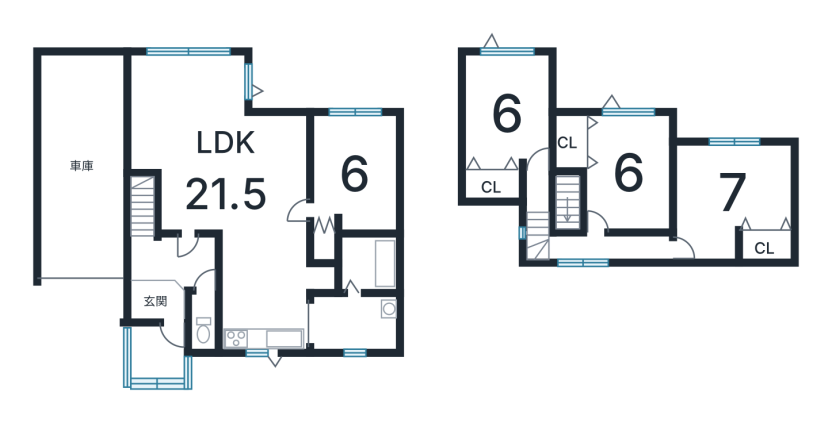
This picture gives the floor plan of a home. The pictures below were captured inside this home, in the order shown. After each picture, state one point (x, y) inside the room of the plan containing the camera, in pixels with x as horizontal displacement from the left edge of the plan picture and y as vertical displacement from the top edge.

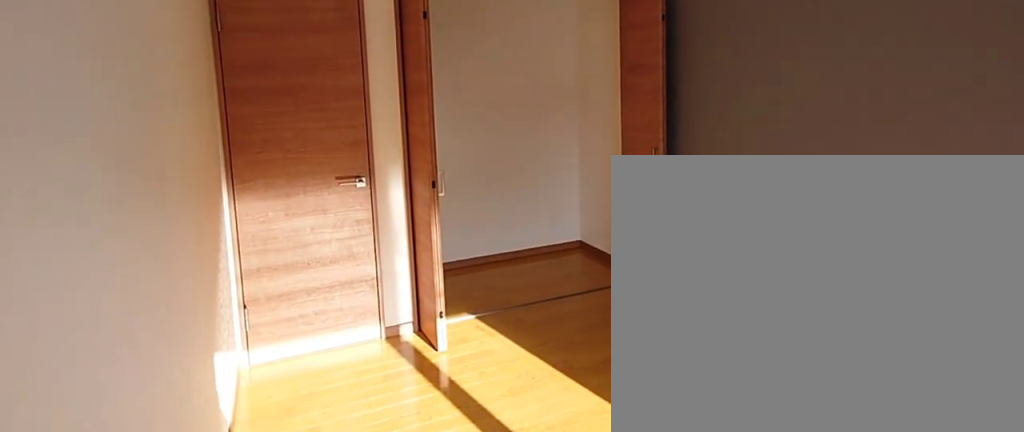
(513, 113)
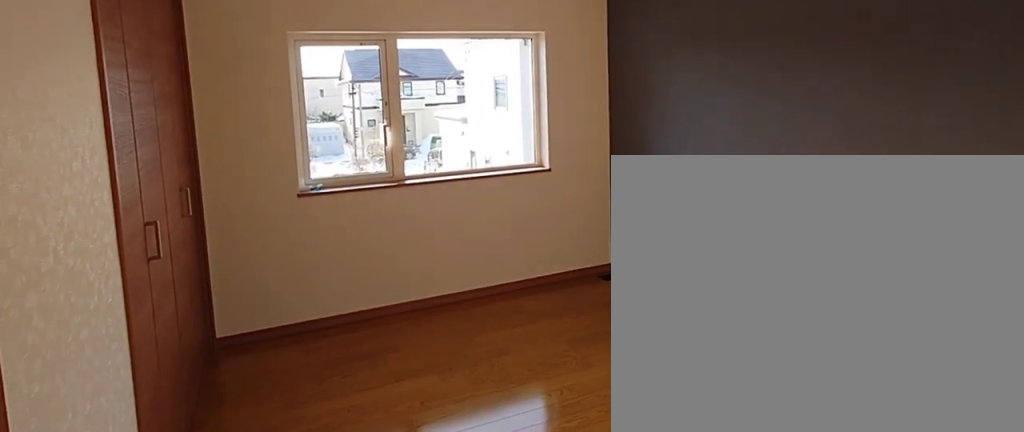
(631, 169)
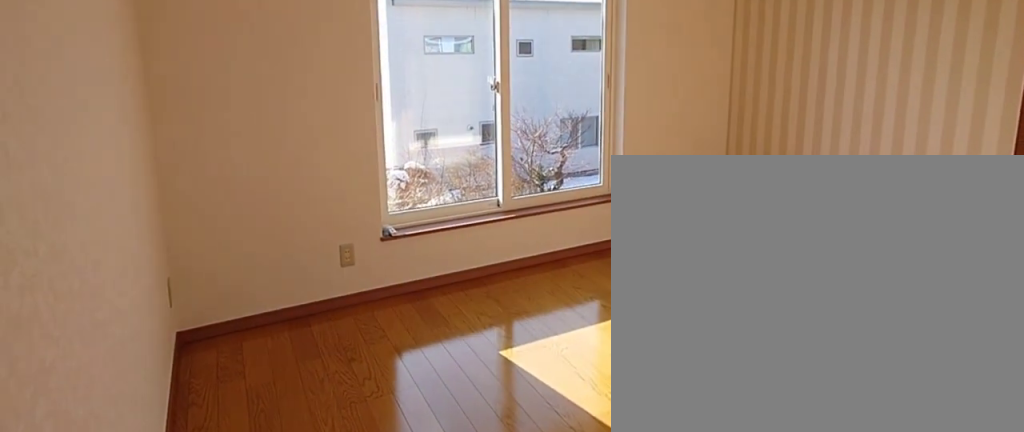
(733, 190)
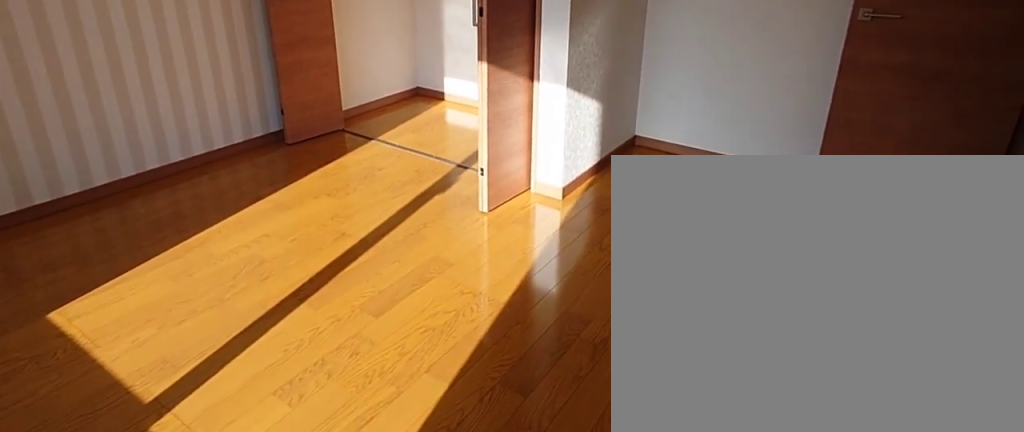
(733, 190)
